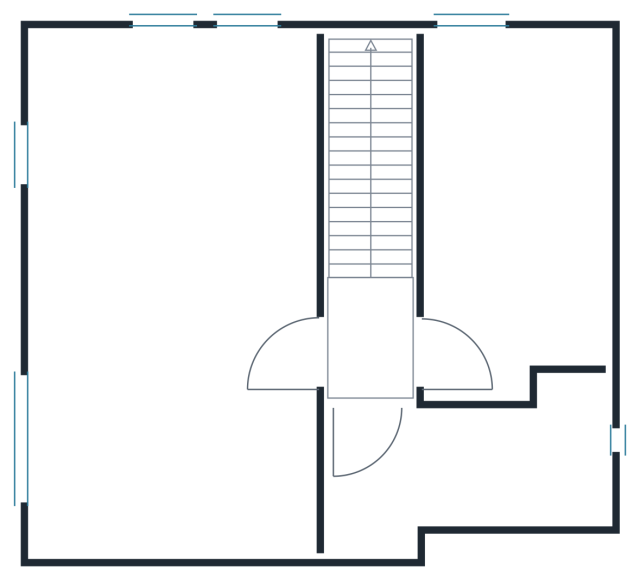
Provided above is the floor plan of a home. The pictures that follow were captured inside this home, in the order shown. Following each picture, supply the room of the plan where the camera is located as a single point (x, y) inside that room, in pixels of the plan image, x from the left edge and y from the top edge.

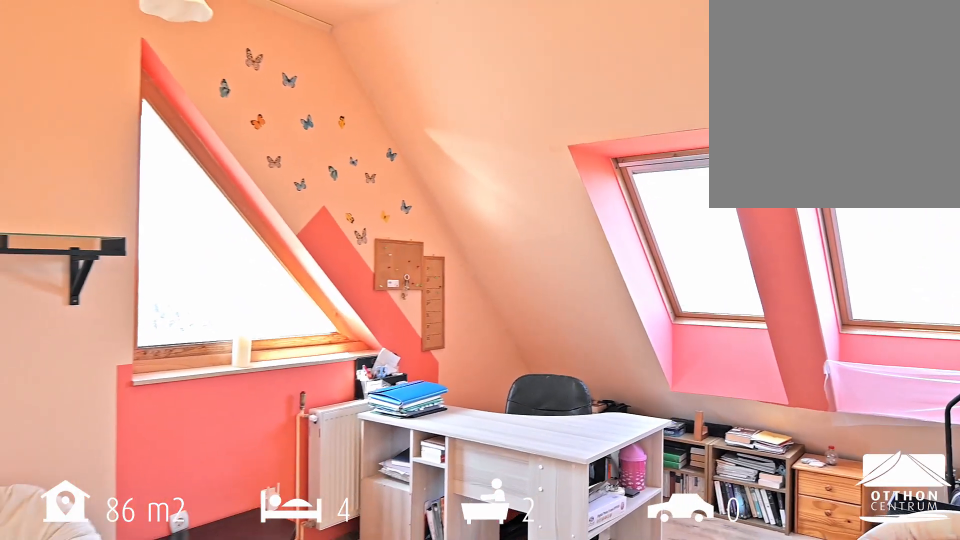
(185, 295)
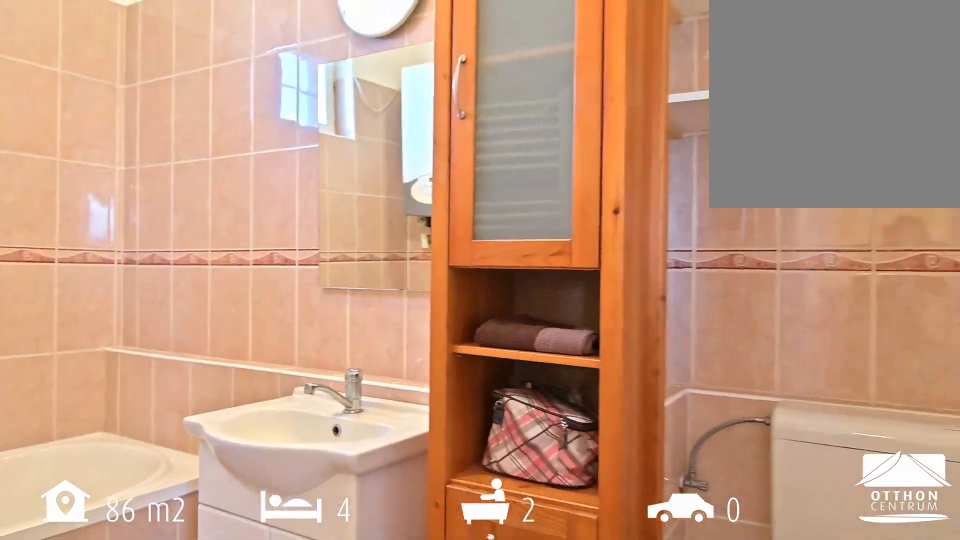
(483, 462)
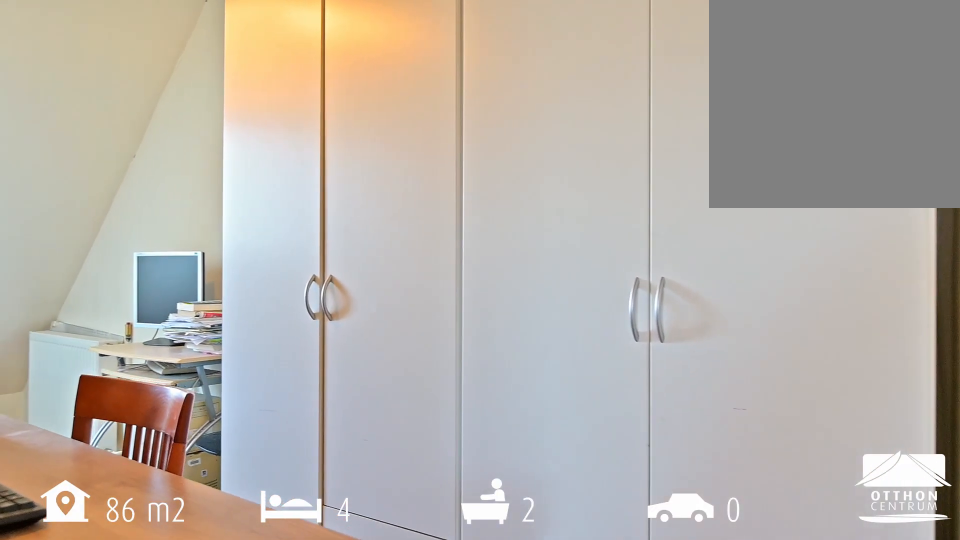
(517, 212)
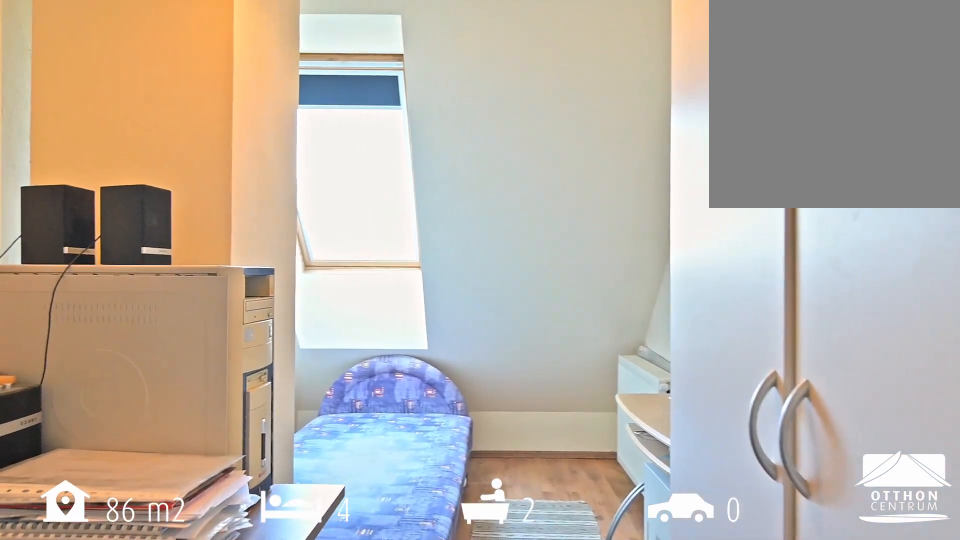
(517, 212)
